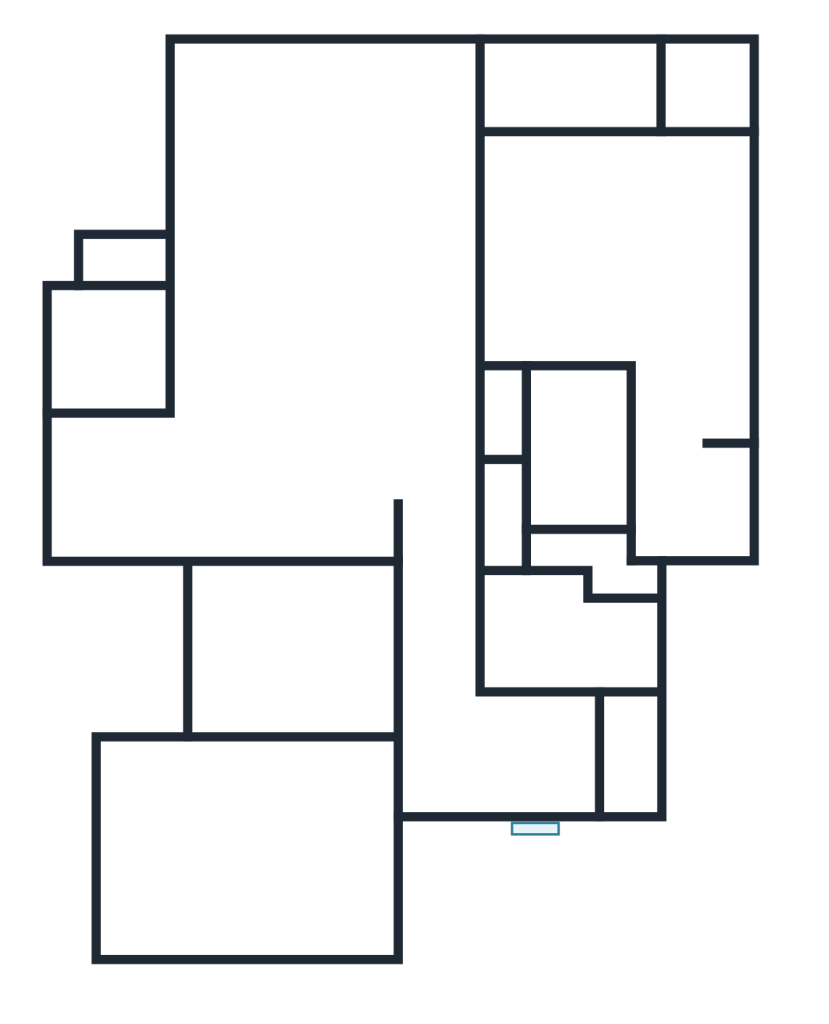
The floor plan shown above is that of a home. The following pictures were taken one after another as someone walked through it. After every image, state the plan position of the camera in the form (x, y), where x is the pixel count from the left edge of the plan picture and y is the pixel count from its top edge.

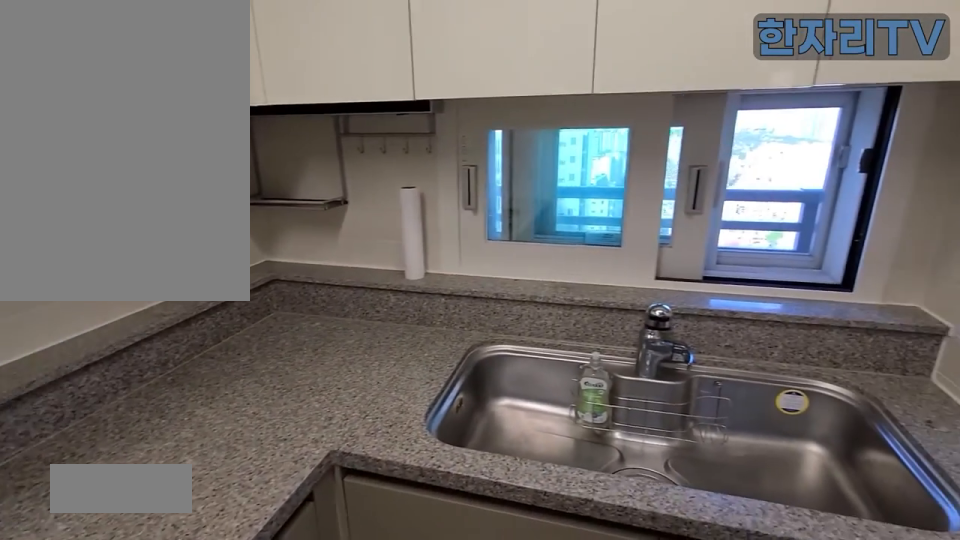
(239, 476)
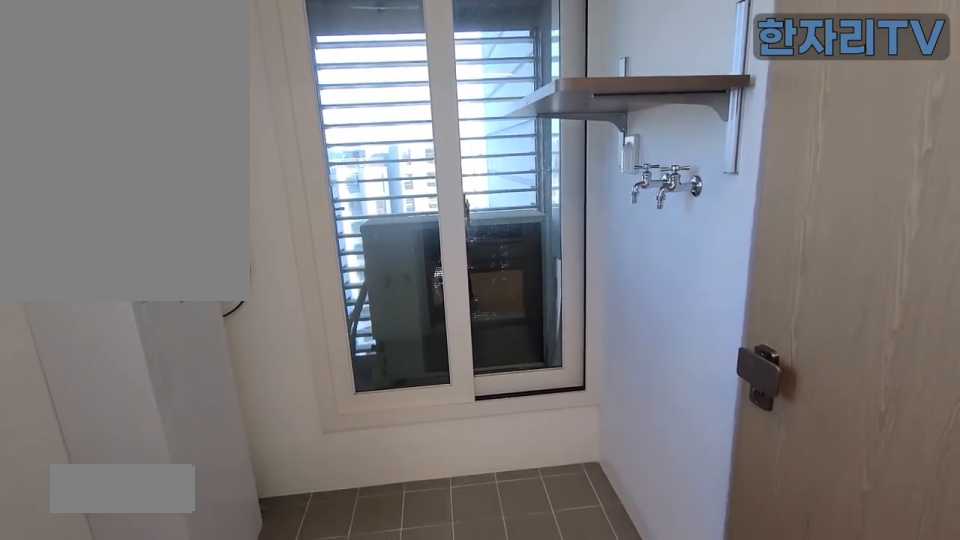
(109, 352)
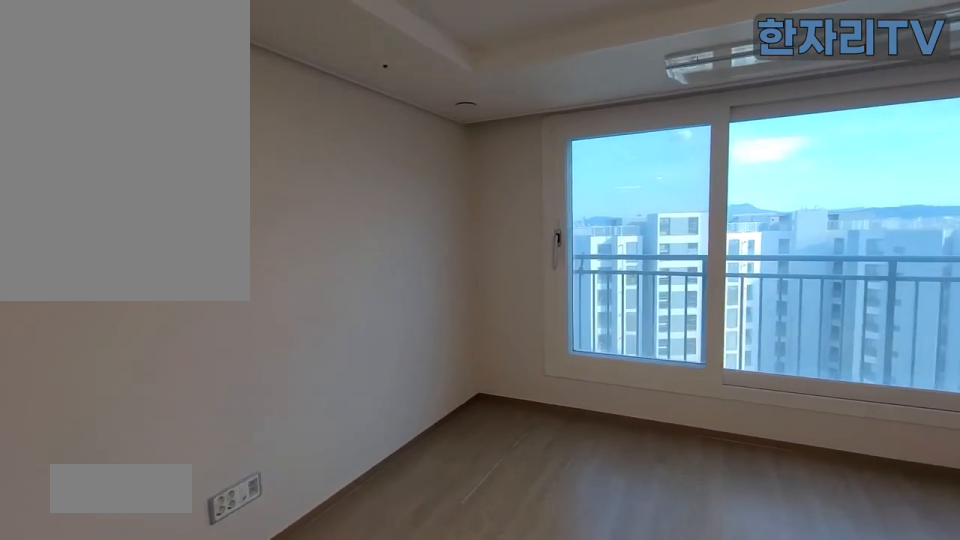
(321, 191)
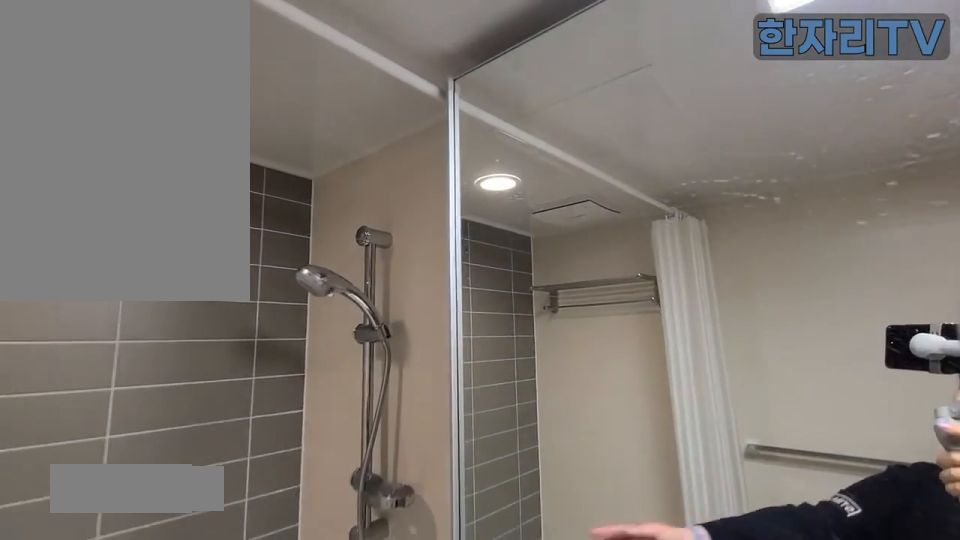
(582, 436)
